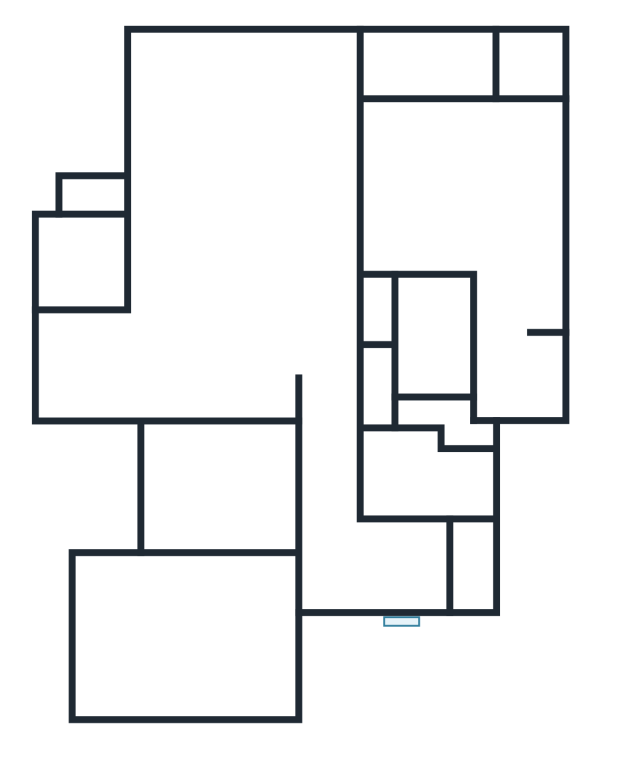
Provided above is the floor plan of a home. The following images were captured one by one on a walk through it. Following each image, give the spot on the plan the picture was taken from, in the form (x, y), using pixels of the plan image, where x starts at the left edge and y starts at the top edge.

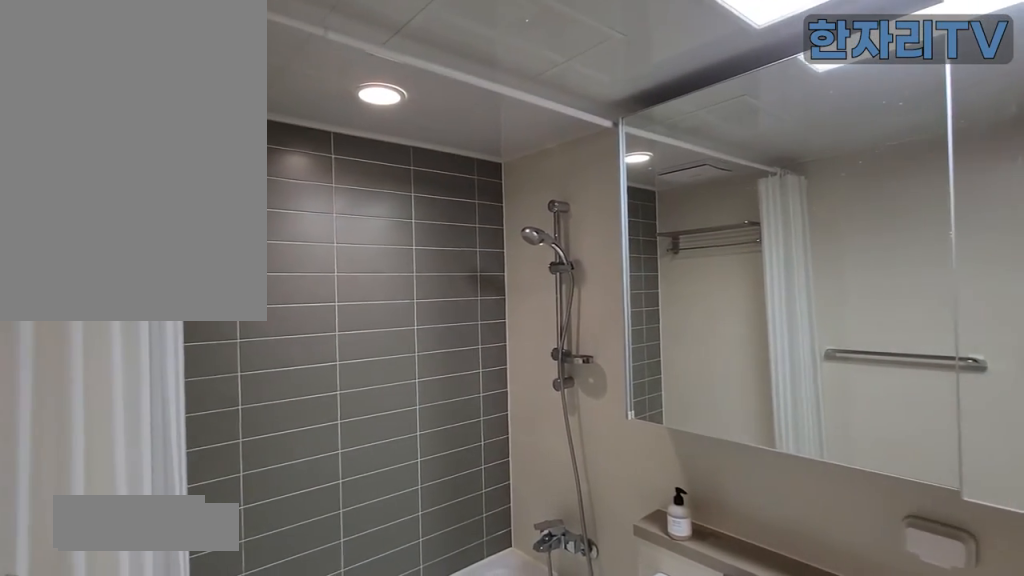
(435, 327)
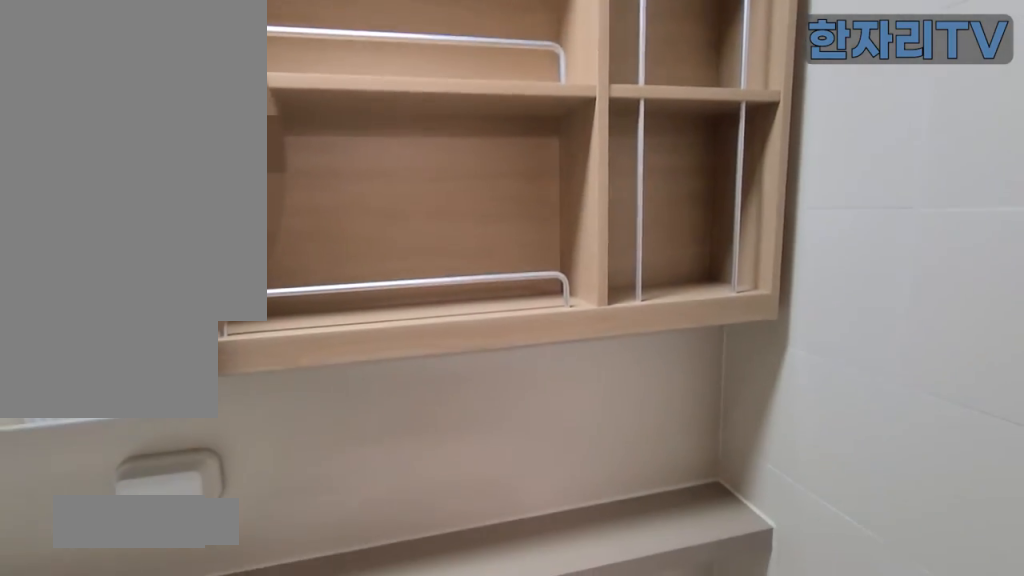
(435, 327)
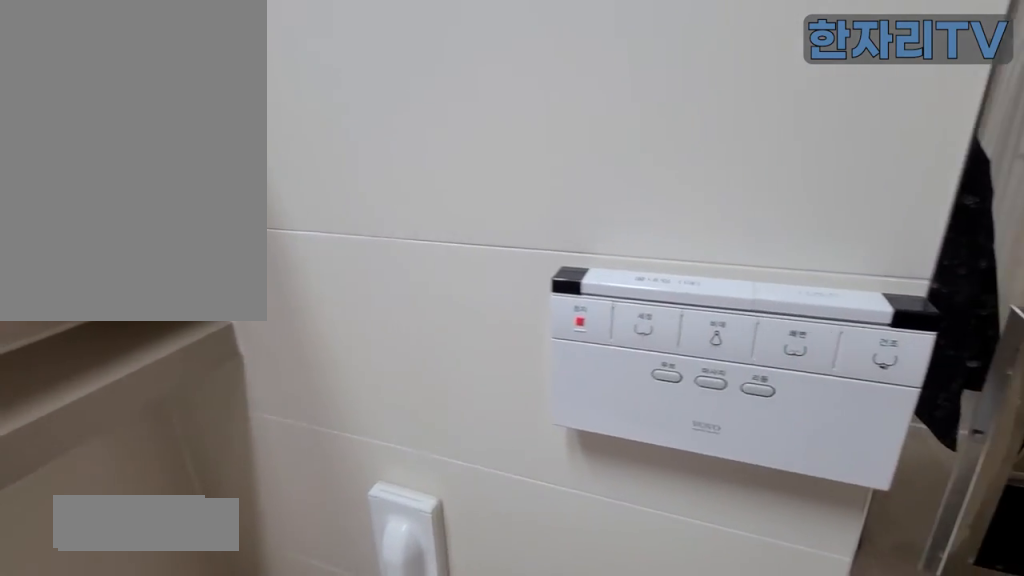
(435, 327)
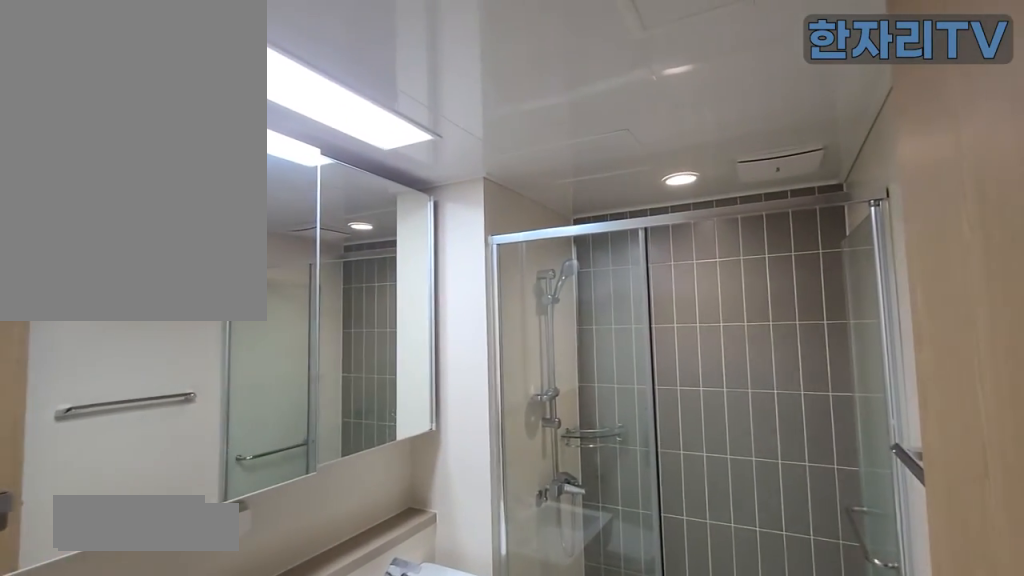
(419, 480)
